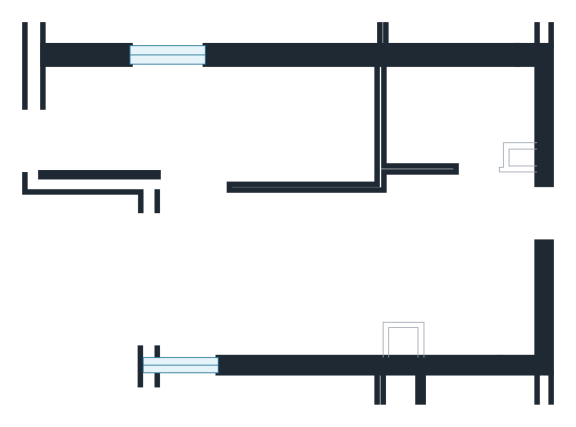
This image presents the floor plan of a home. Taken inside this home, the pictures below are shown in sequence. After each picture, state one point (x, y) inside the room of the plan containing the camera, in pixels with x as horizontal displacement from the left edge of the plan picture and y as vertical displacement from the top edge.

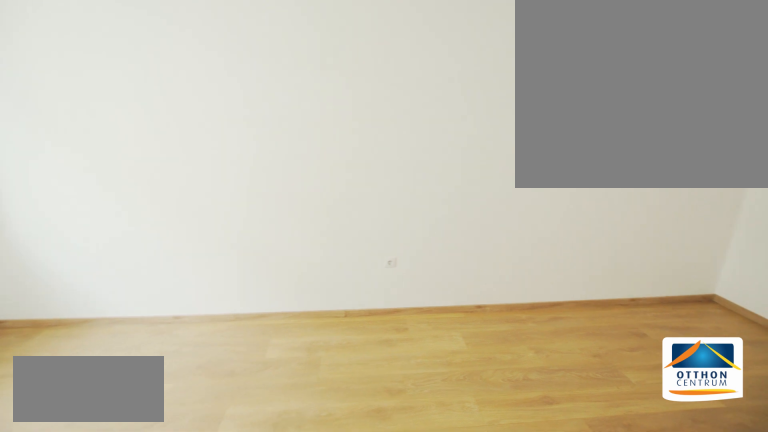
(234, 127)
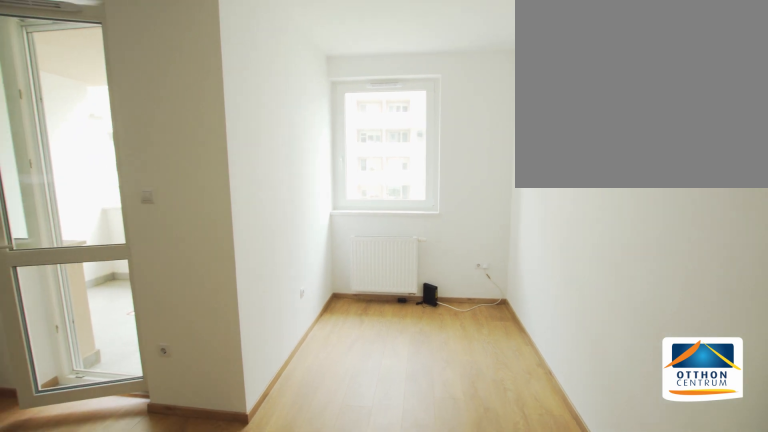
(234, 128)
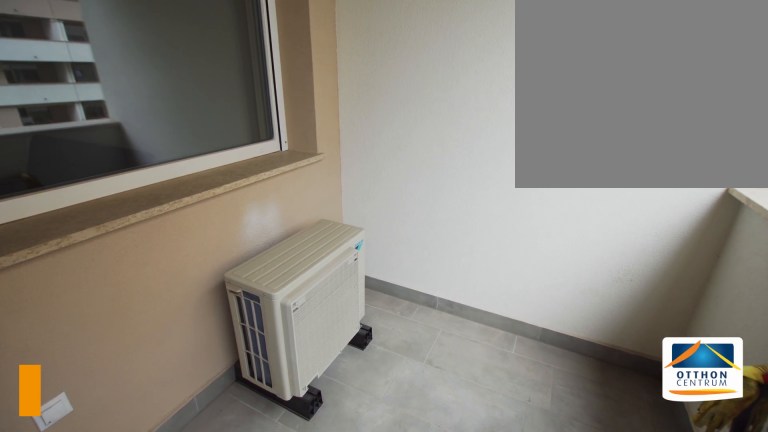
(86, 269)
